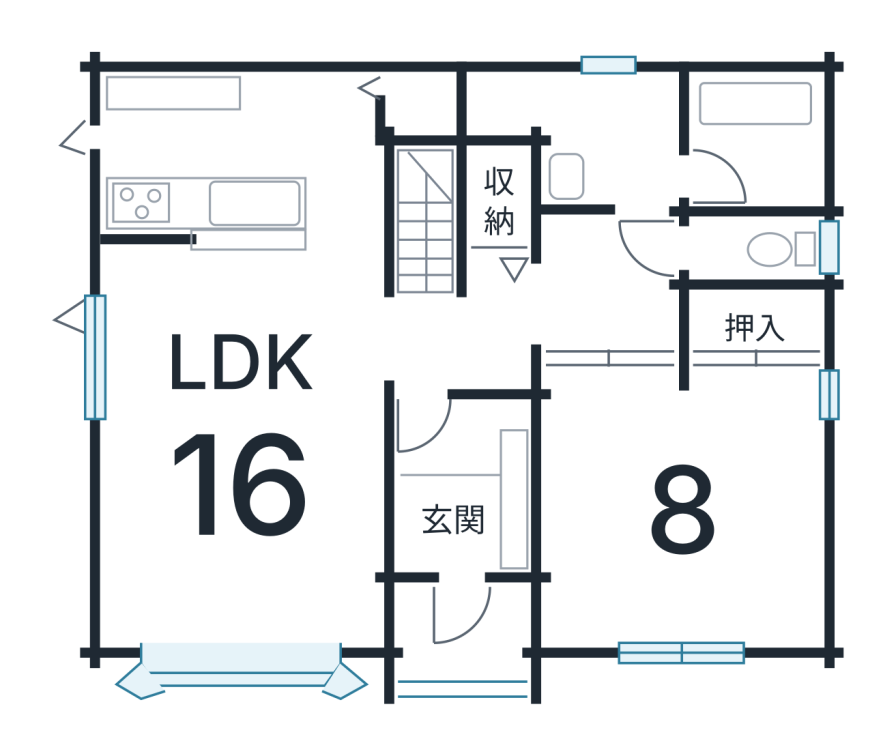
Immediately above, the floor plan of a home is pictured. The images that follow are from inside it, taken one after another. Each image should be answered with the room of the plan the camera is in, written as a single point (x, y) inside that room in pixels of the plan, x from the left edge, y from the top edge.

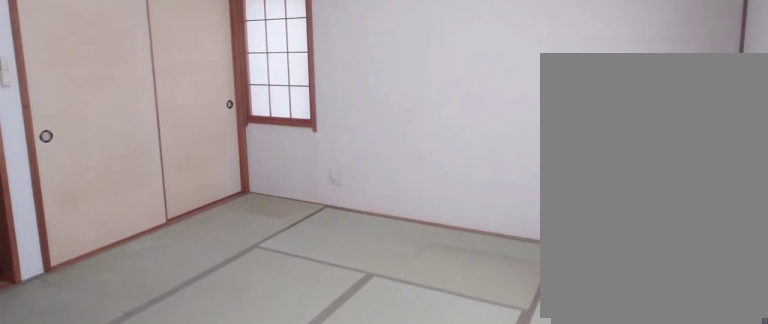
(681, 515)
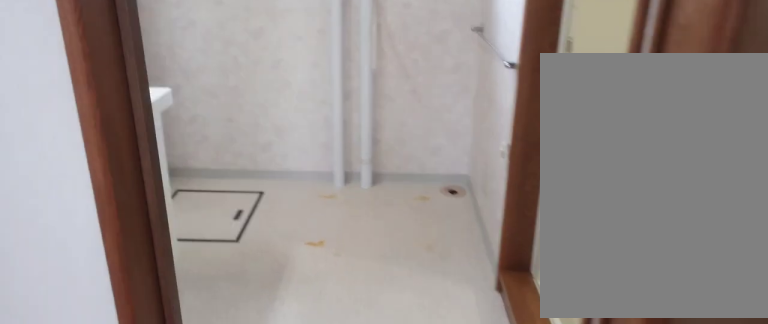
(599, 149)
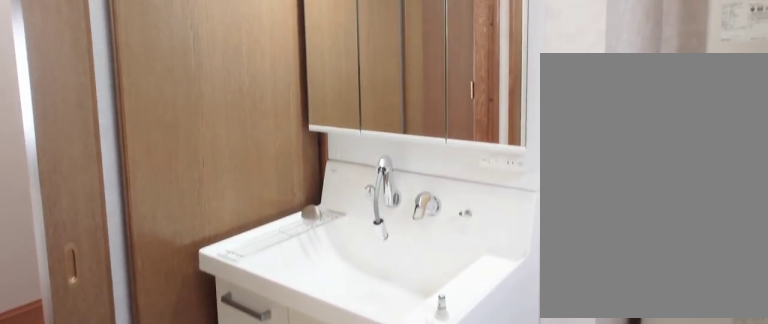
(599, 149)
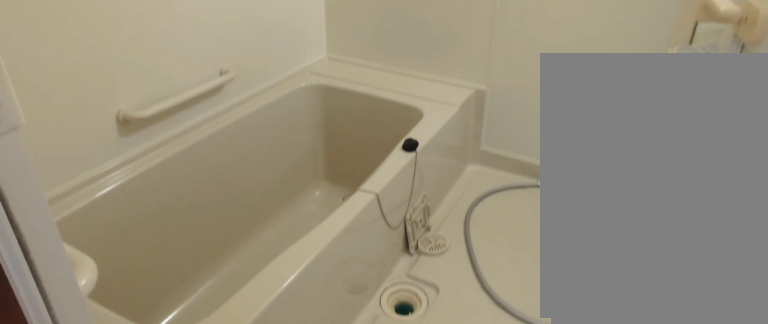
(754, 160)
